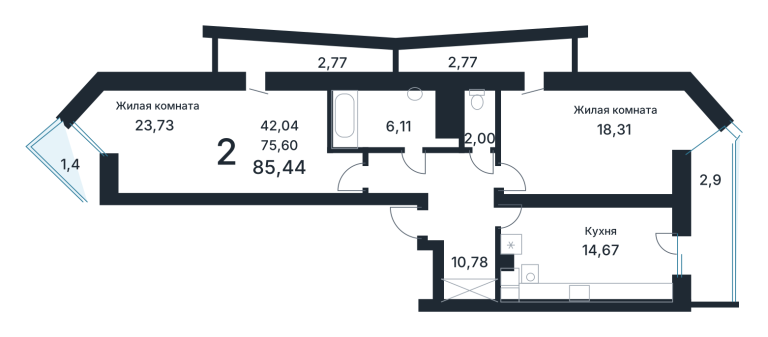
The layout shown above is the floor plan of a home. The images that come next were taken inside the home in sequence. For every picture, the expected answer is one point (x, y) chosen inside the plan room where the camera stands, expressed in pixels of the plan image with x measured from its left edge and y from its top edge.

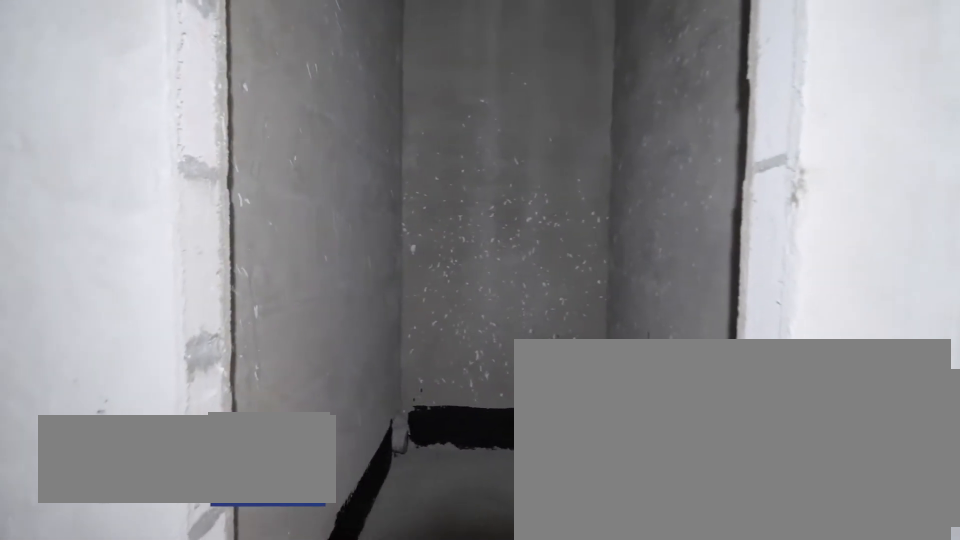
(478, 120)
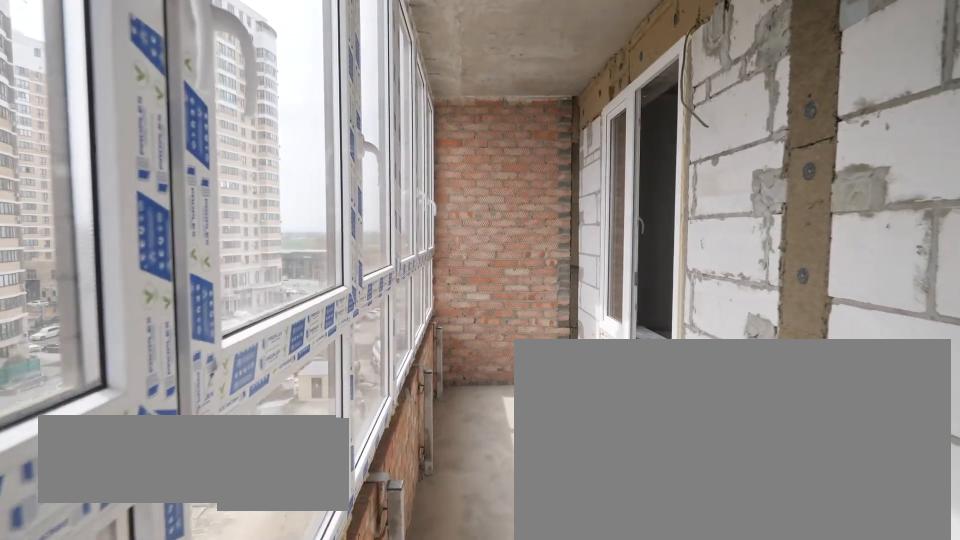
(709, 220)
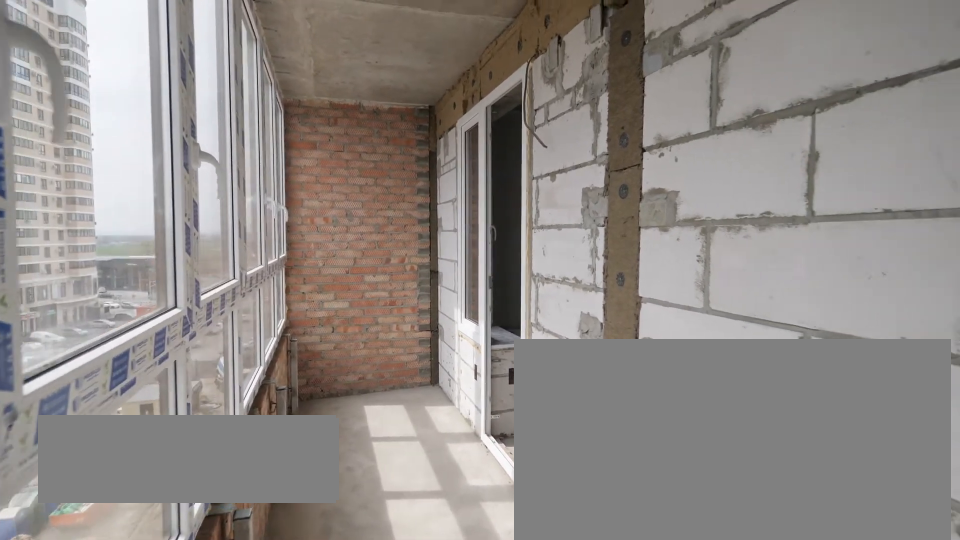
(709, 220)
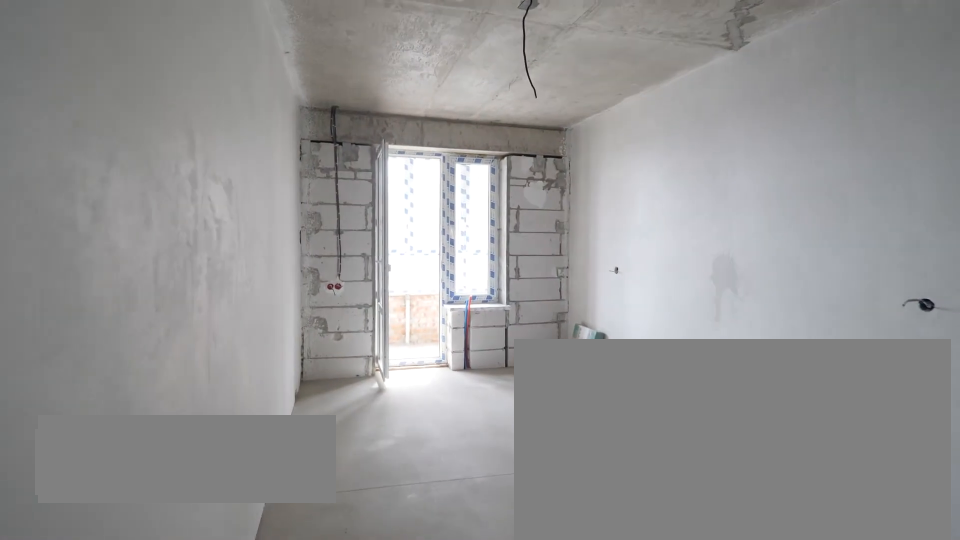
(592, 252)
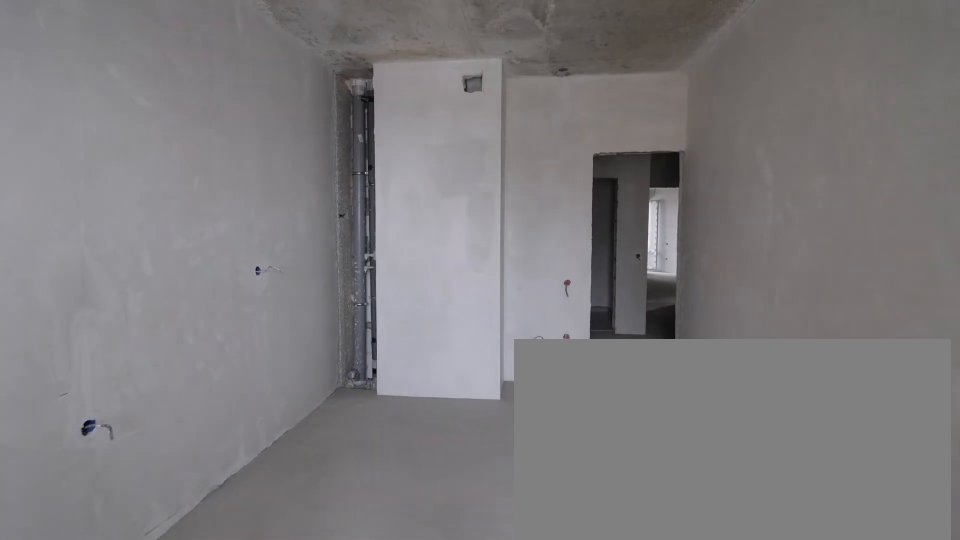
(592, 252)
